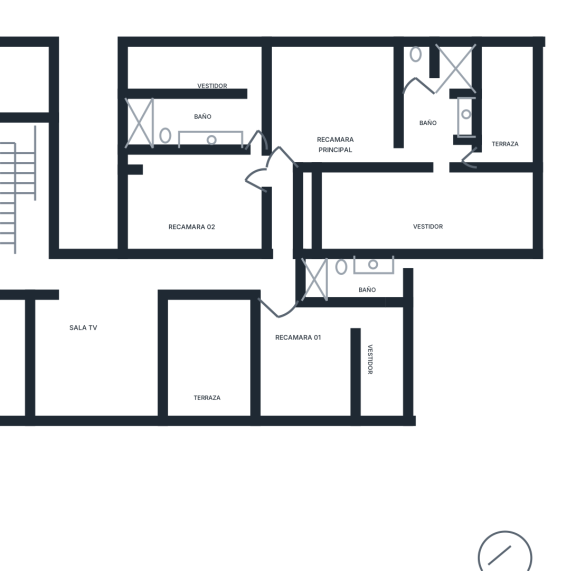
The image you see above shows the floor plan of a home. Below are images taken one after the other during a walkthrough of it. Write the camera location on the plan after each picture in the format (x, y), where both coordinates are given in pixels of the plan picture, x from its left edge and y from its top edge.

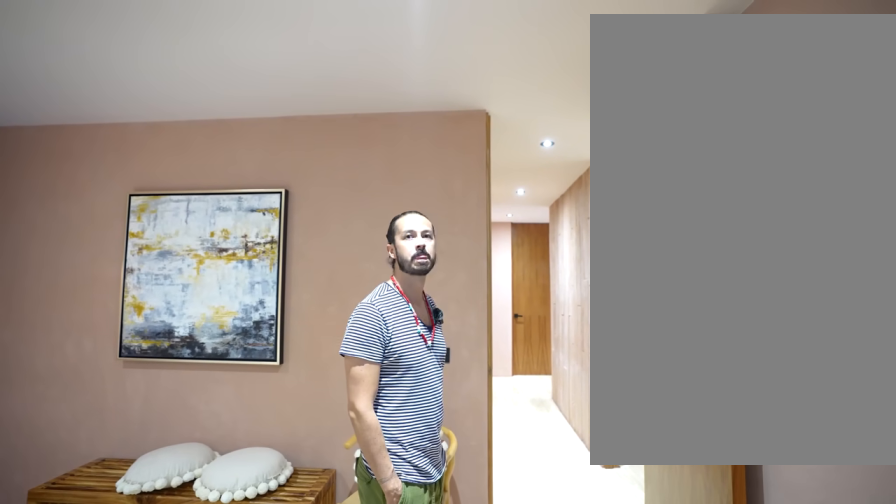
(298, 131)
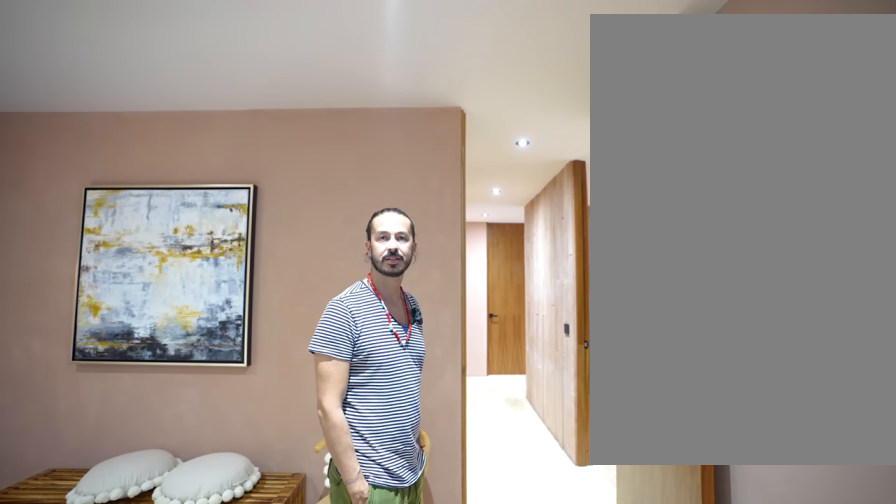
(298, 126)
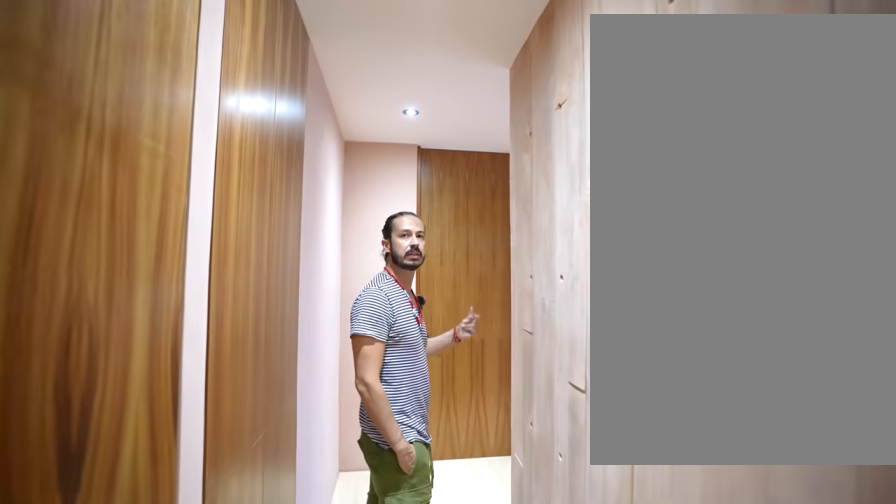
(282, 180)
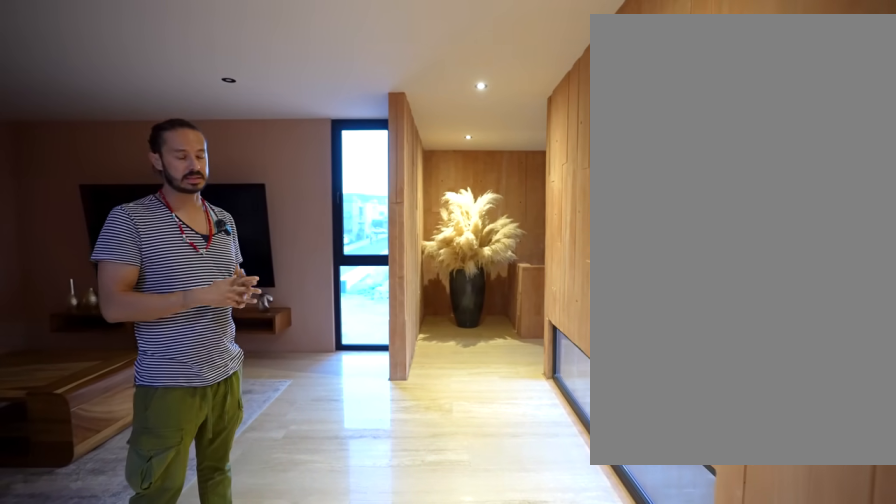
(158, 278)
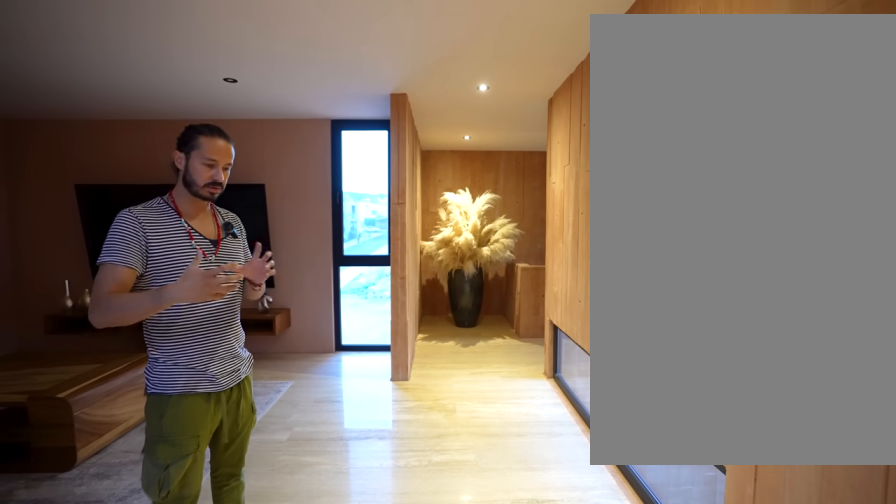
(159, 279)
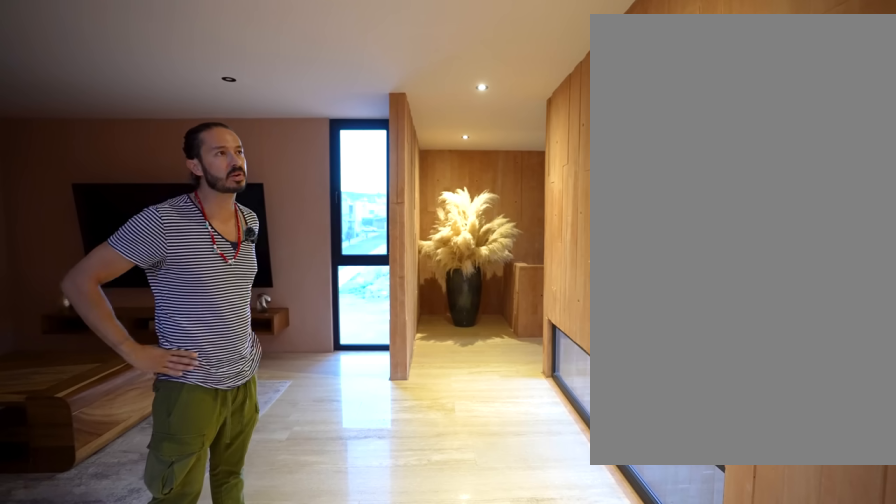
(156, 279)
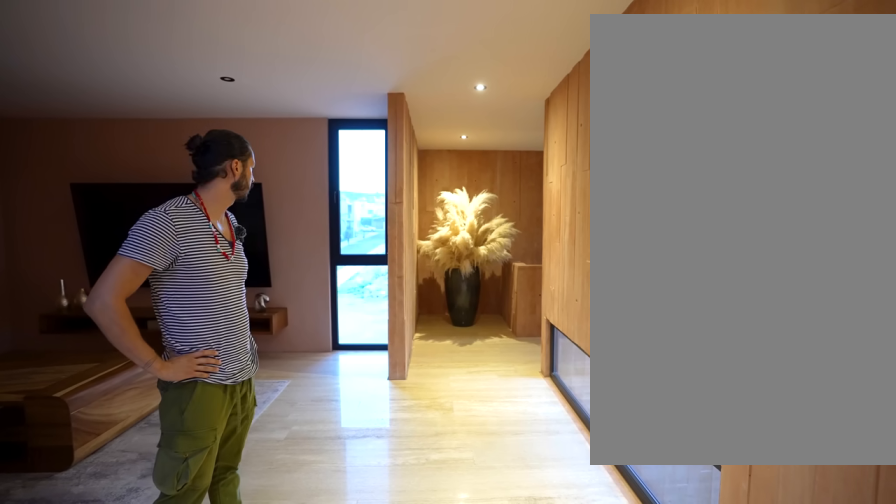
(155, 279)
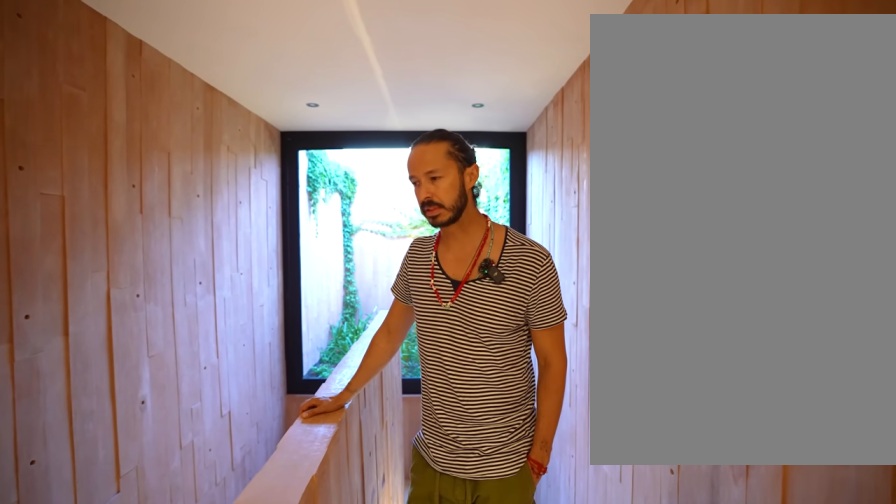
(68, 282)
